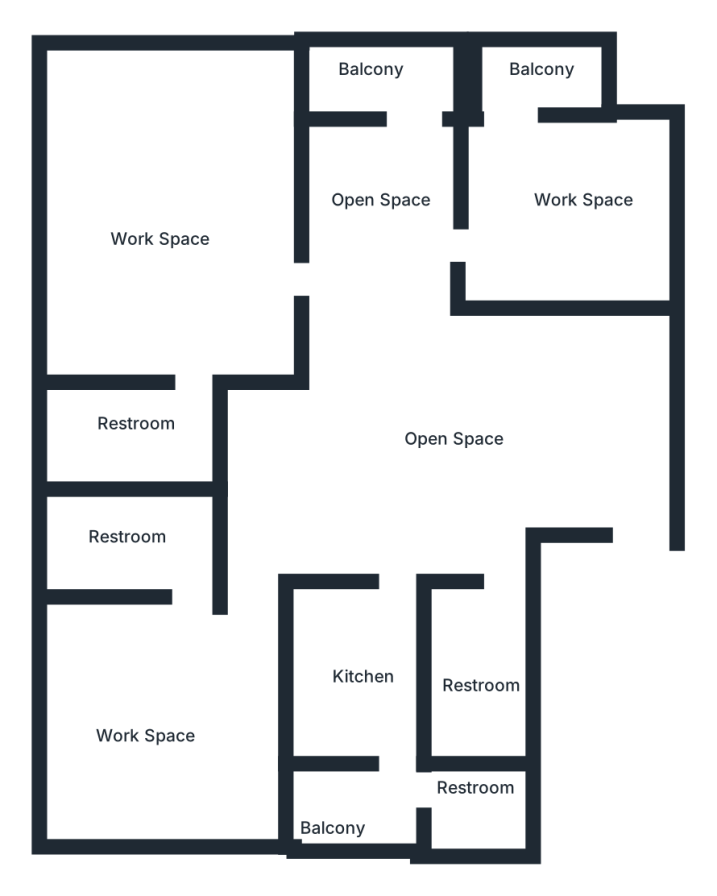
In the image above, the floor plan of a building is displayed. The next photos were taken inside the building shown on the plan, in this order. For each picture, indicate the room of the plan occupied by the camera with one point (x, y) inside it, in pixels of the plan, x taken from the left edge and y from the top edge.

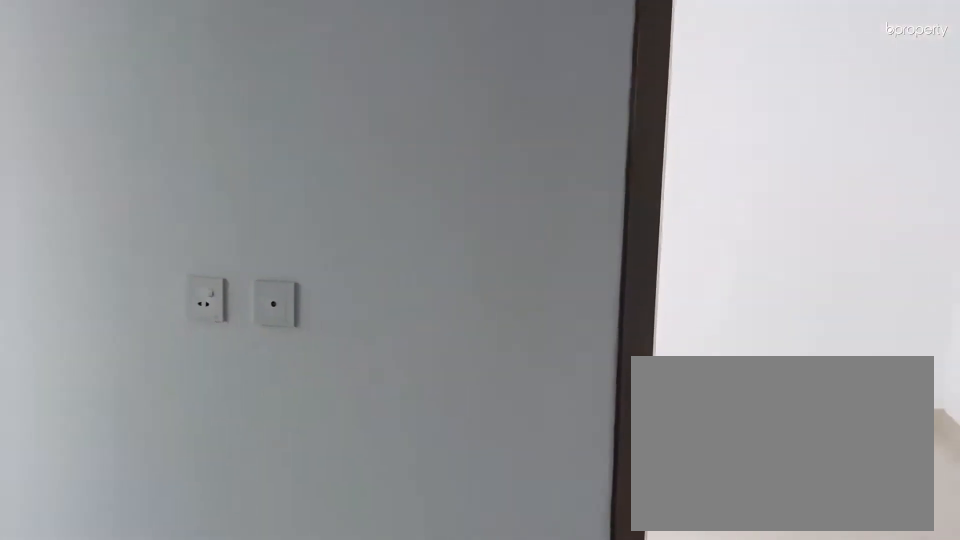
(382, 203)
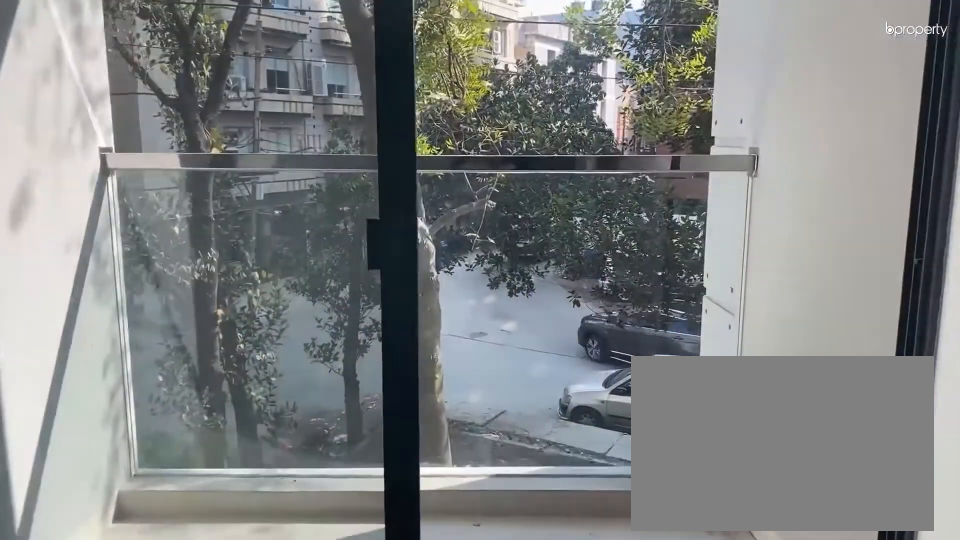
(395, 111)
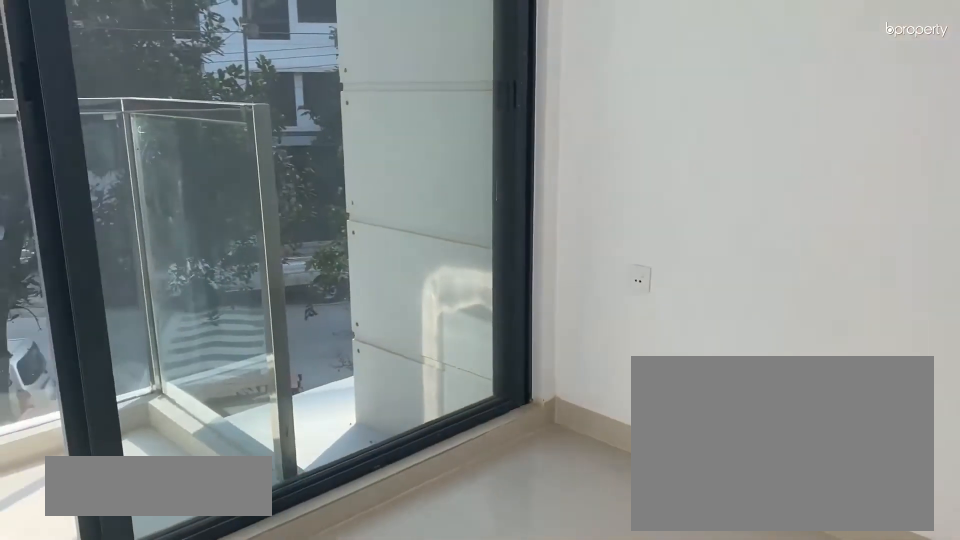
(565, 204)
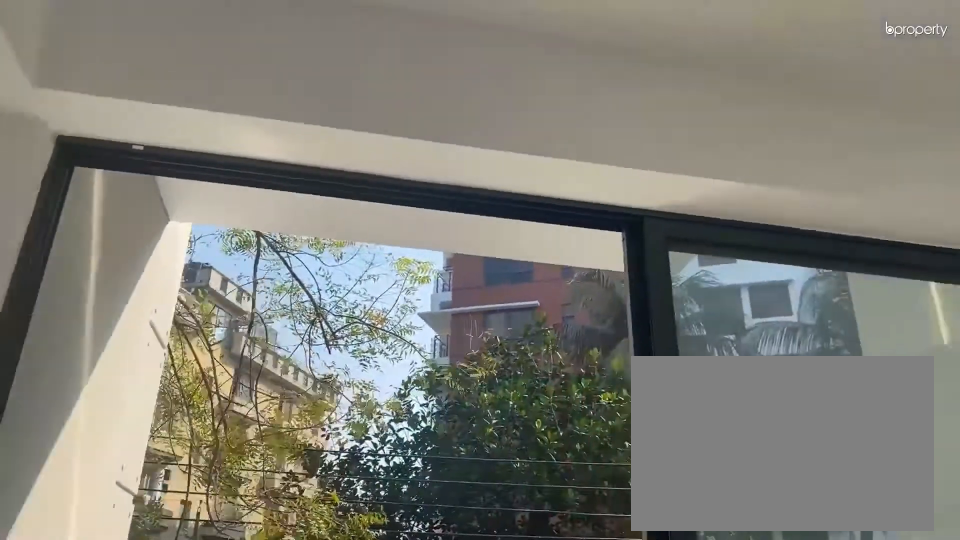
(565, 204)
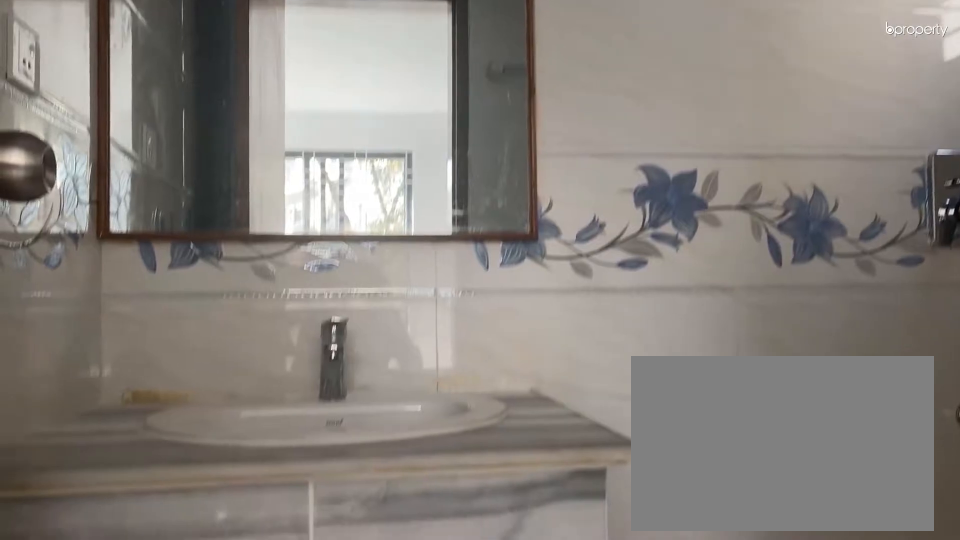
(143, 433)
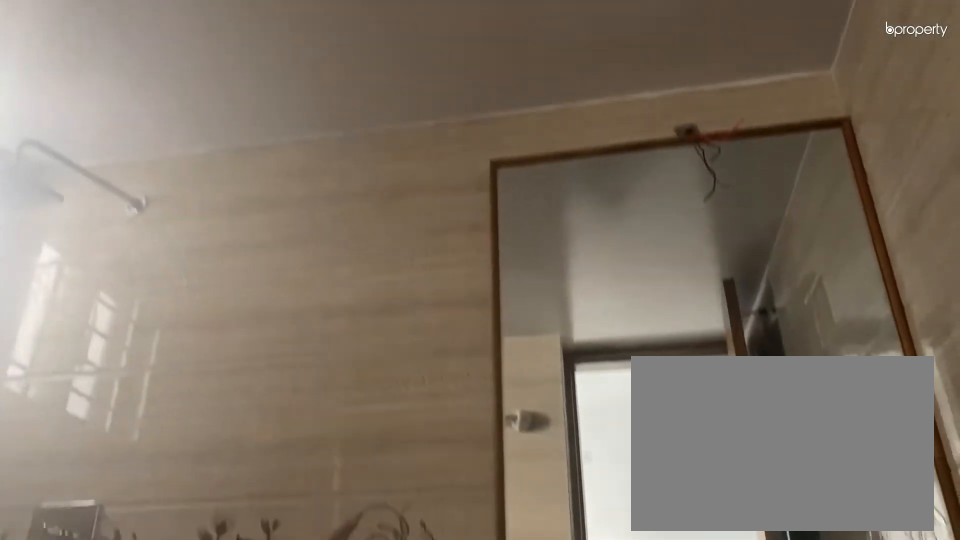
(138, 544)
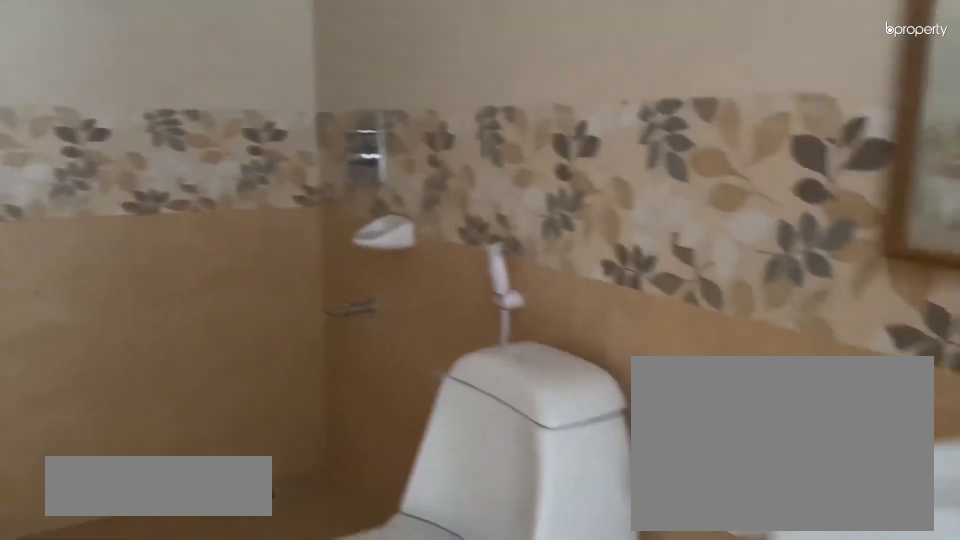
(483, 692)
